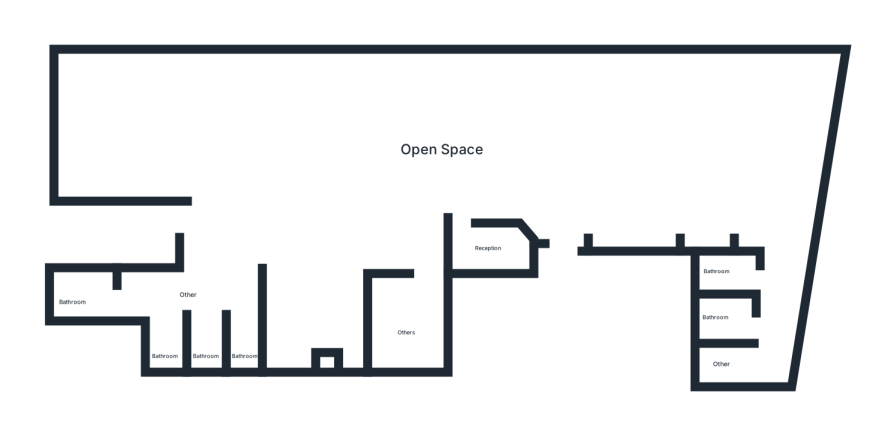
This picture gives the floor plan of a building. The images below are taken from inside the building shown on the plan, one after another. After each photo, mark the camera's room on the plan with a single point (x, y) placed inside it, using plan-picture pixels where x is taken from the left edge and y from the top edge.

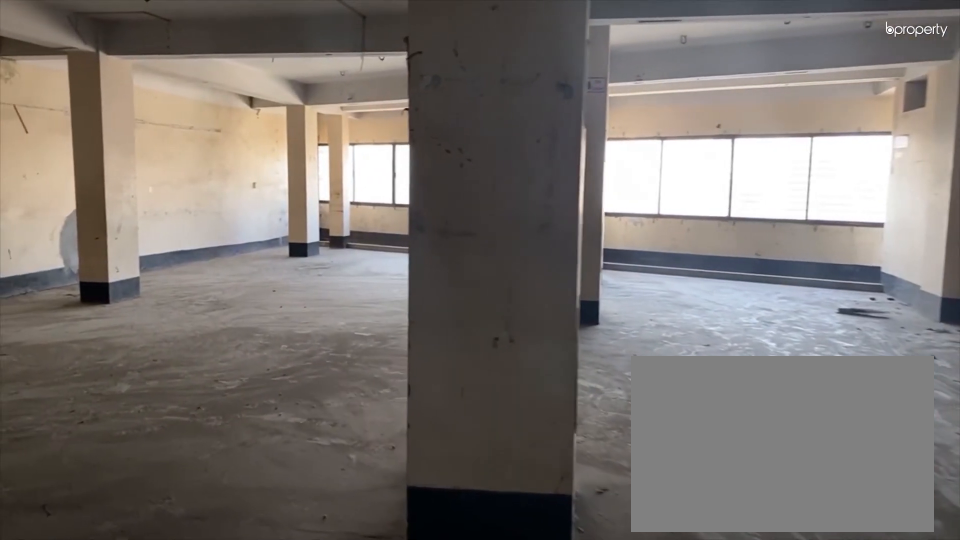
(583, 143)
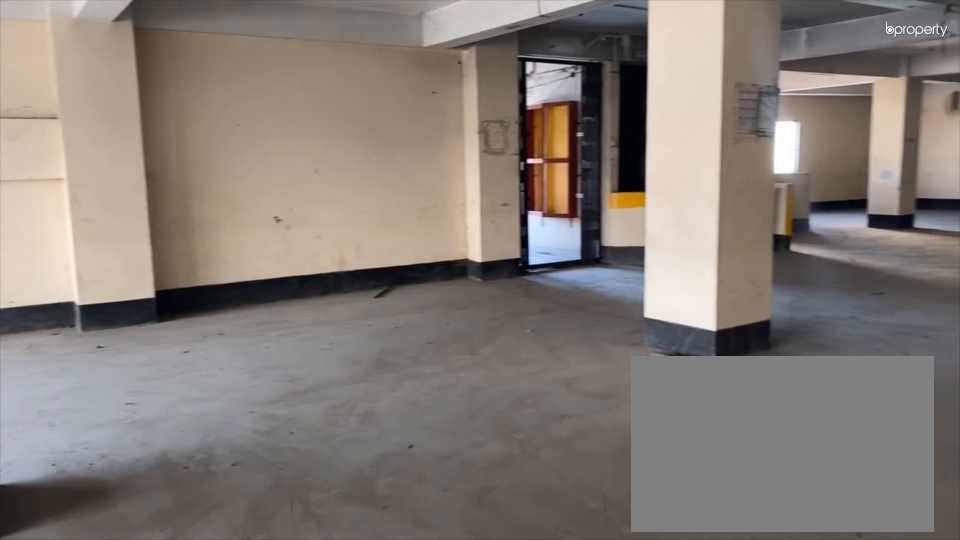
(717, 135)
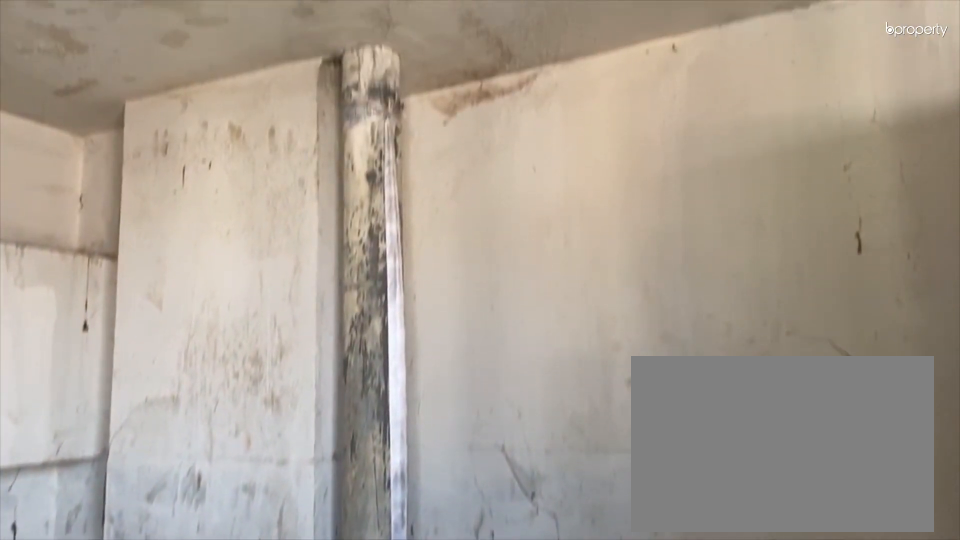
(749, 266)
